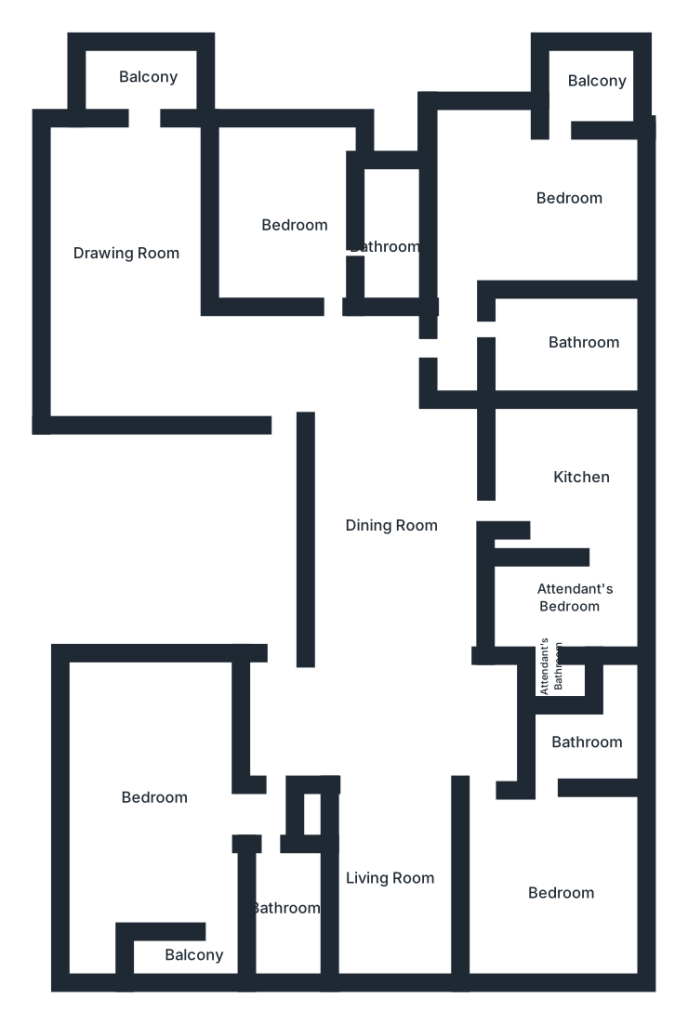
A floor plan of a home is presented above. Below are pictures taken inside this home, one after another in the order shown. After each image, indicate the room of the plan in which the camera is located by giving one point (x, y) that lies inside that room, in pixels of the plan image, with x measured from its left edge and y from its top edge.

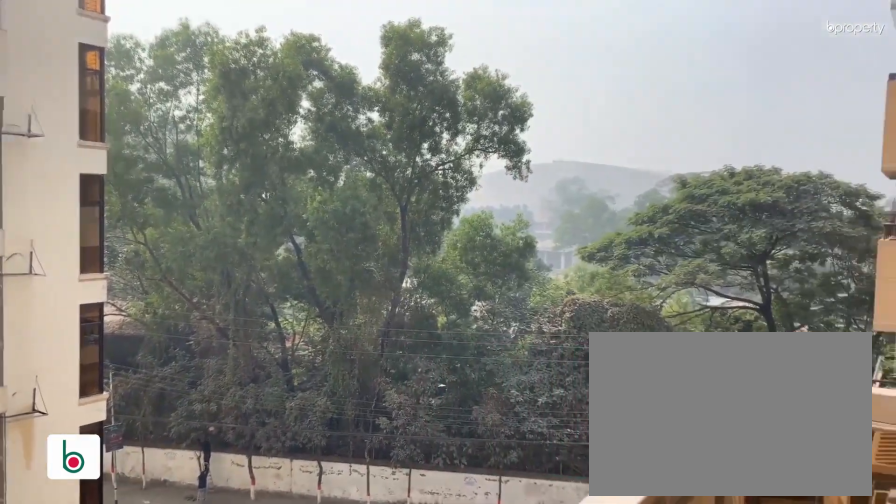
(145, 77)
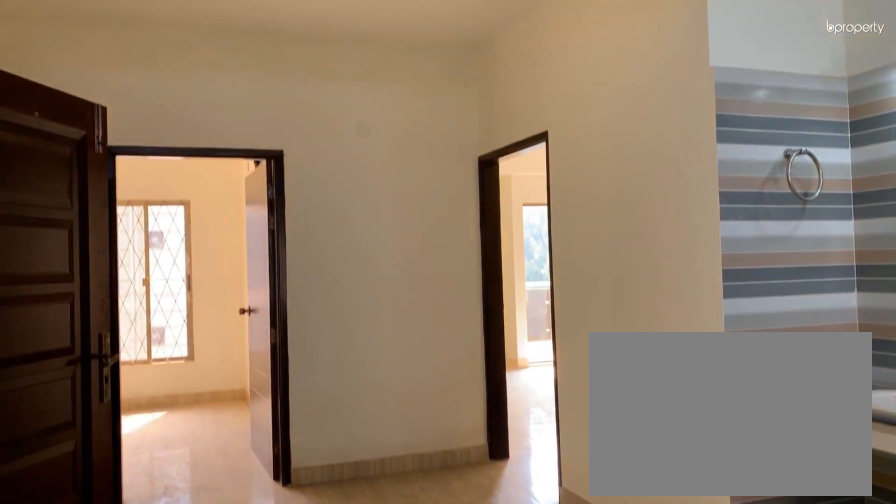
(391, 541)
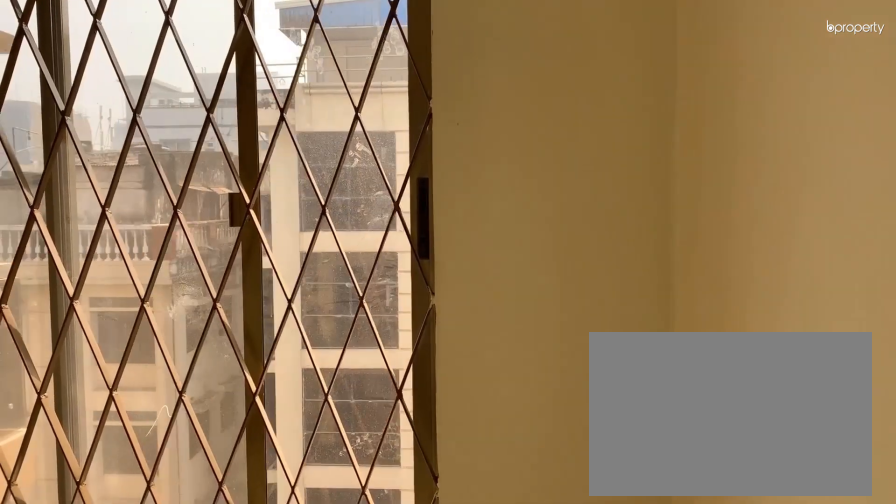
(290, 220)
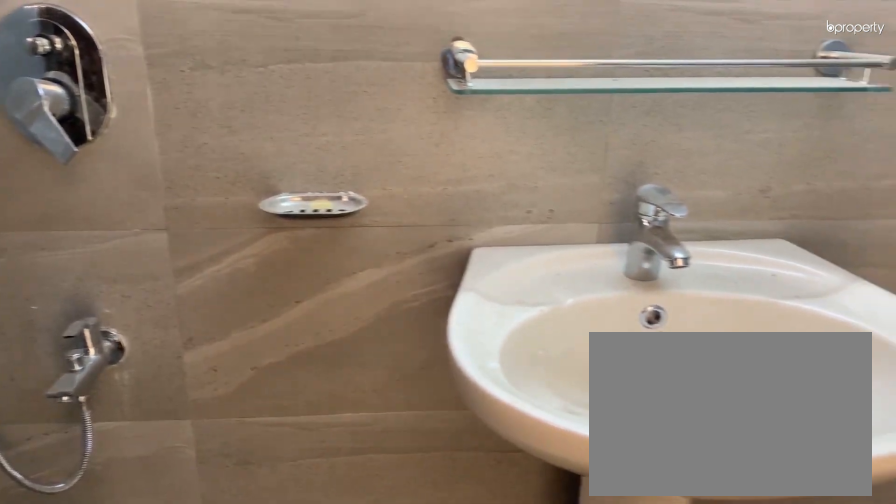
(386, 245)
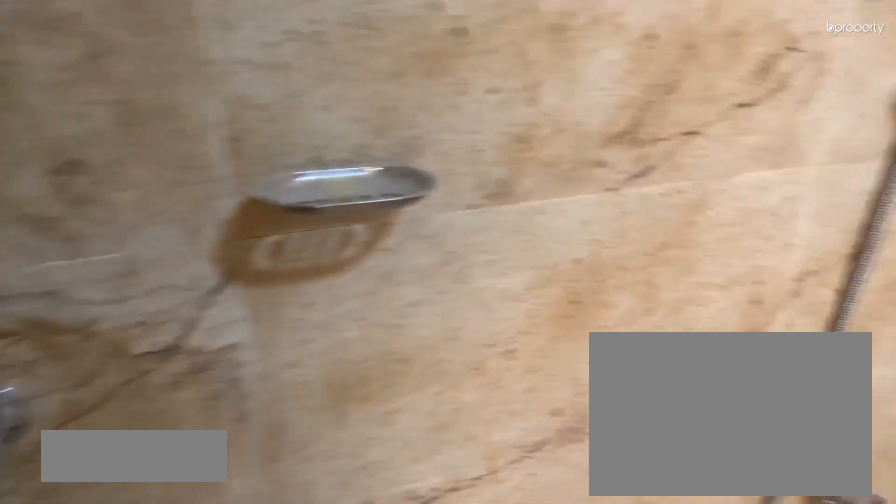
(554, 327)
